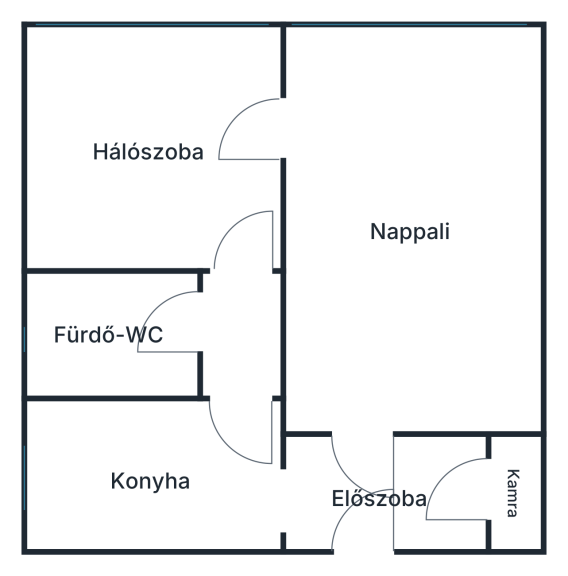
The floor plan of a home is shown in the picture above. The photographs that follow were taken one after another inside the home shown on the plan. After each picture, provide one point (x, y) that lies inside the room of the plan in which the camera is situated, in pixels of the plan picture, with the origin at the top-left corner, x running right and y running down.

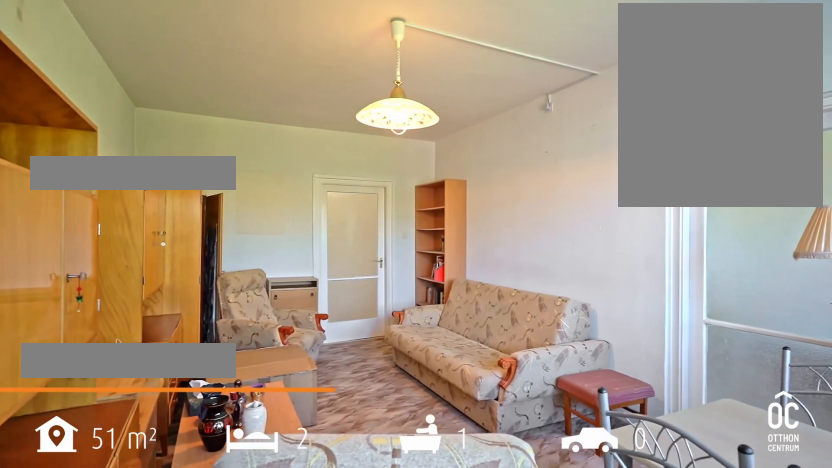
(407, 230)
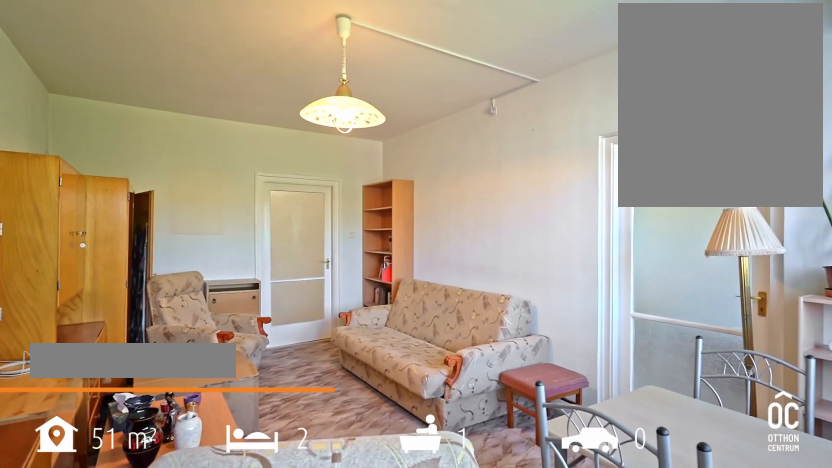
(407, 230)
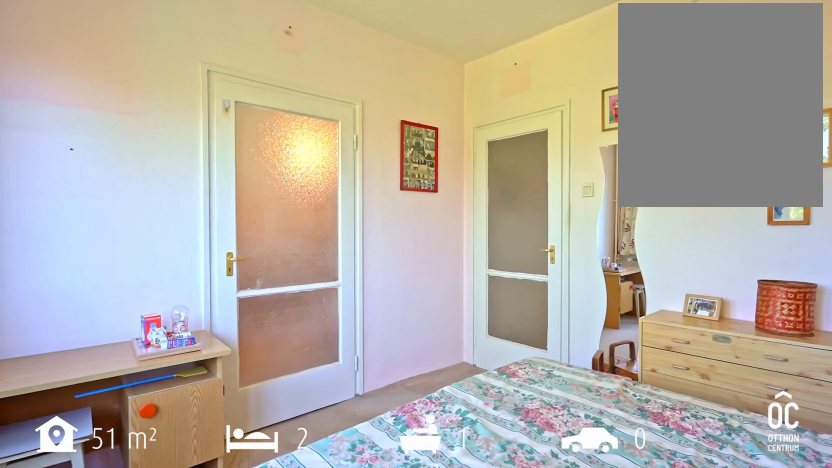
(155, 147)
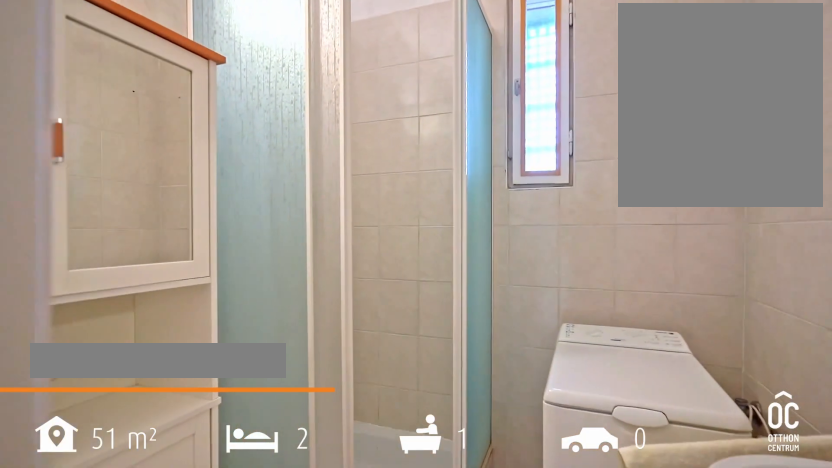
(111, 334)
